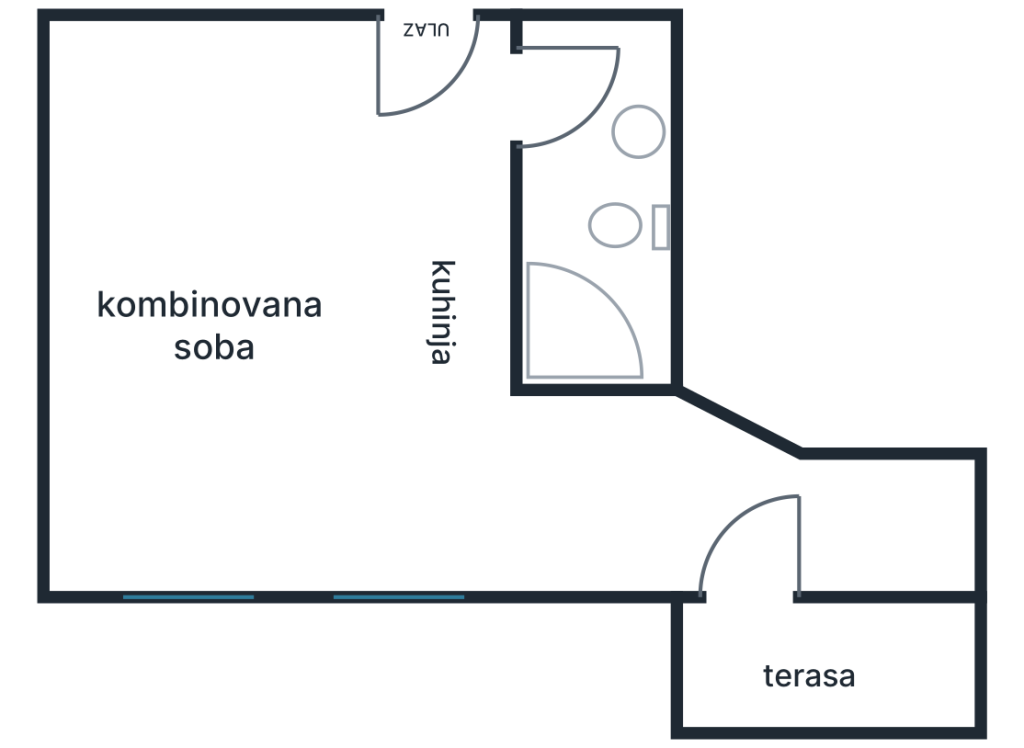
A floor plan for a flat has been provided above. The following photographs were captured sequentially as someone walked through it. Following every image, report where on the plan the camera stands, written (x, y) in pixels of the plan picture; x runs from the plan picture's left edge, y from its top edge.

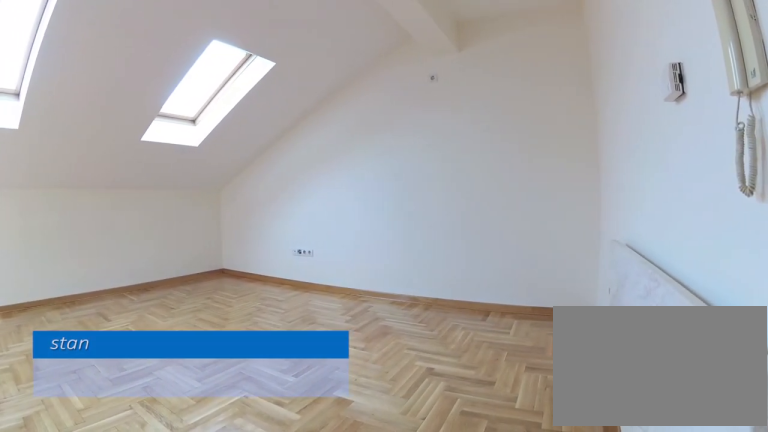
(466, 61)
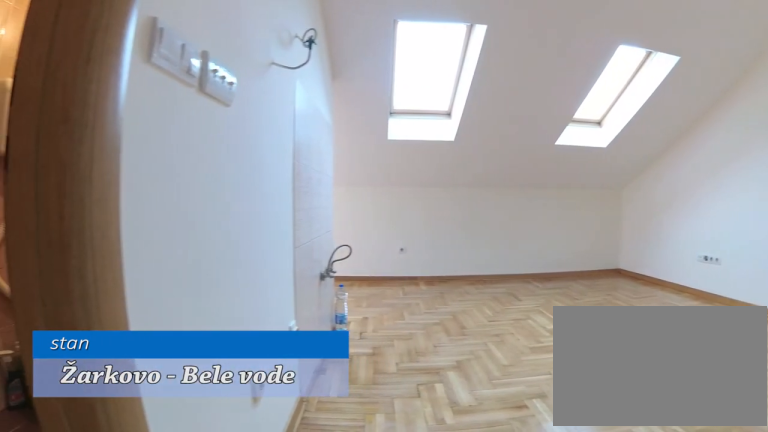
(435, 36)
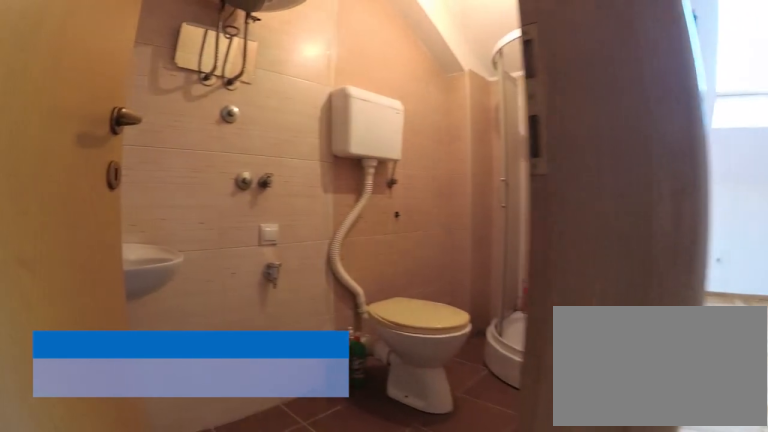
(445, 56)
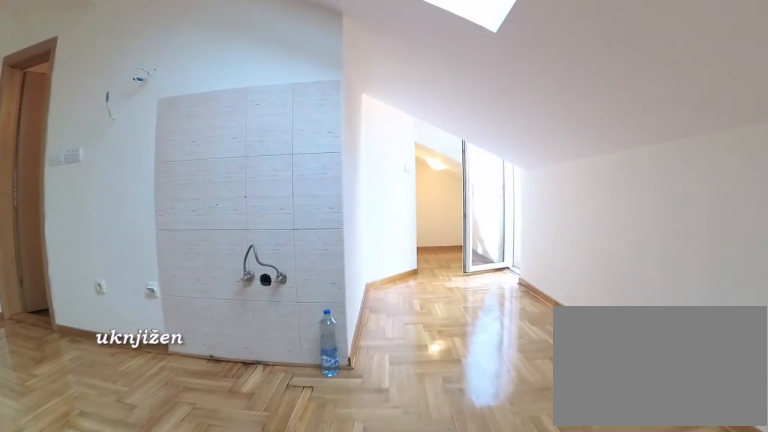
(251, 475)
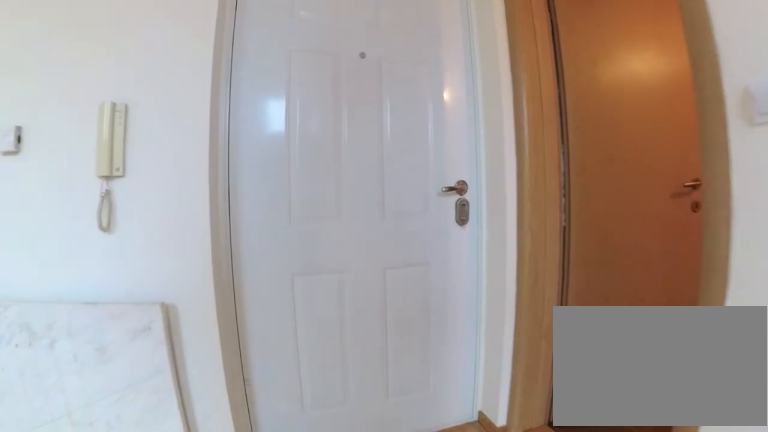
(460, 232)
